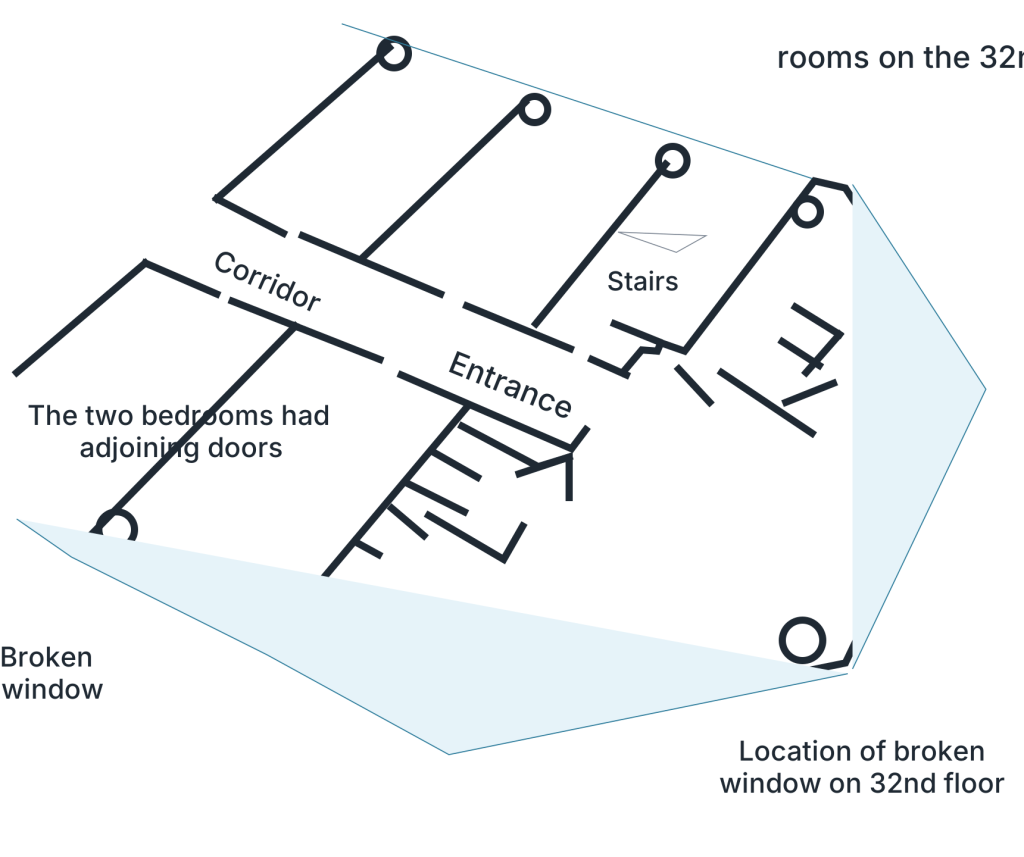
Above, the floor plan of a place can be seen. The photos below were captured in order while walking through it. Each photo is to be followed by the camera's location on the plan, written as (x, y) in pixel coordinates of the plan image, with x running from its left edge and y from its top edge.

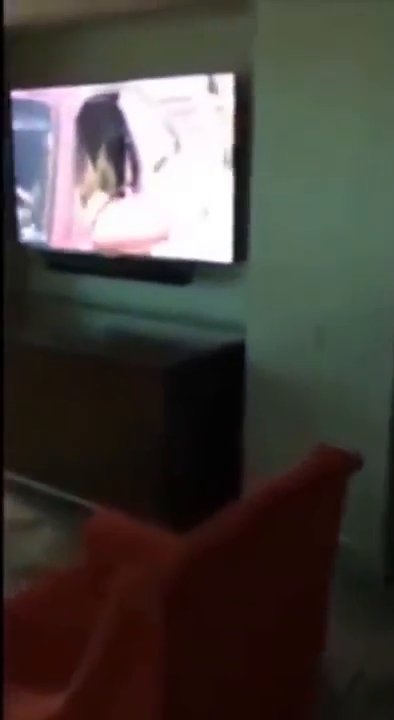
(519, 584)
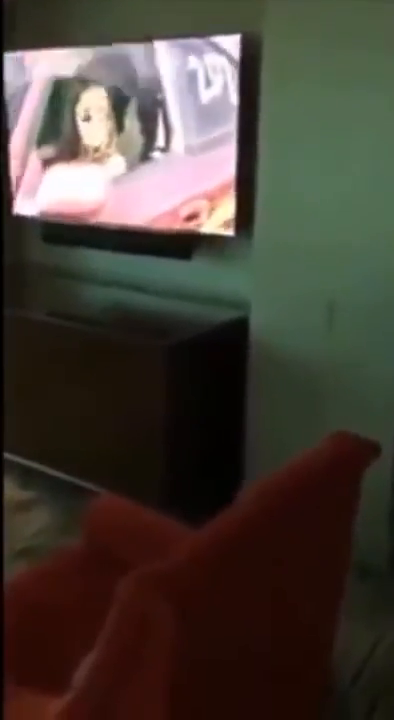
(519, 584)
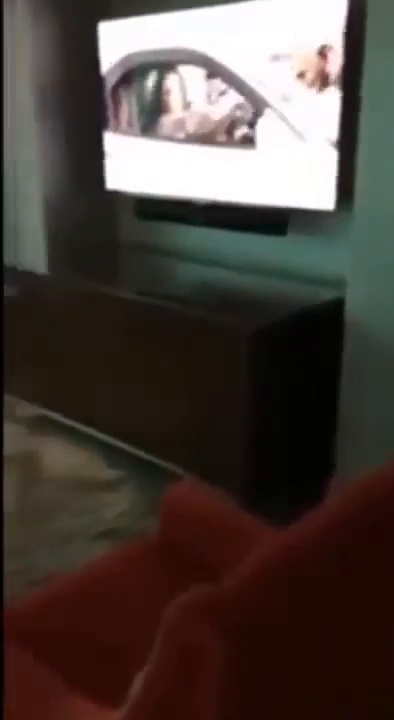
(489, 577)
